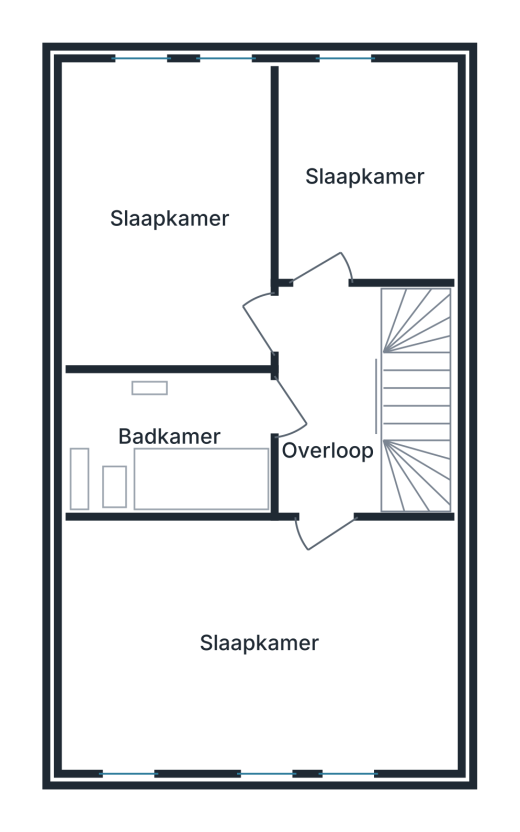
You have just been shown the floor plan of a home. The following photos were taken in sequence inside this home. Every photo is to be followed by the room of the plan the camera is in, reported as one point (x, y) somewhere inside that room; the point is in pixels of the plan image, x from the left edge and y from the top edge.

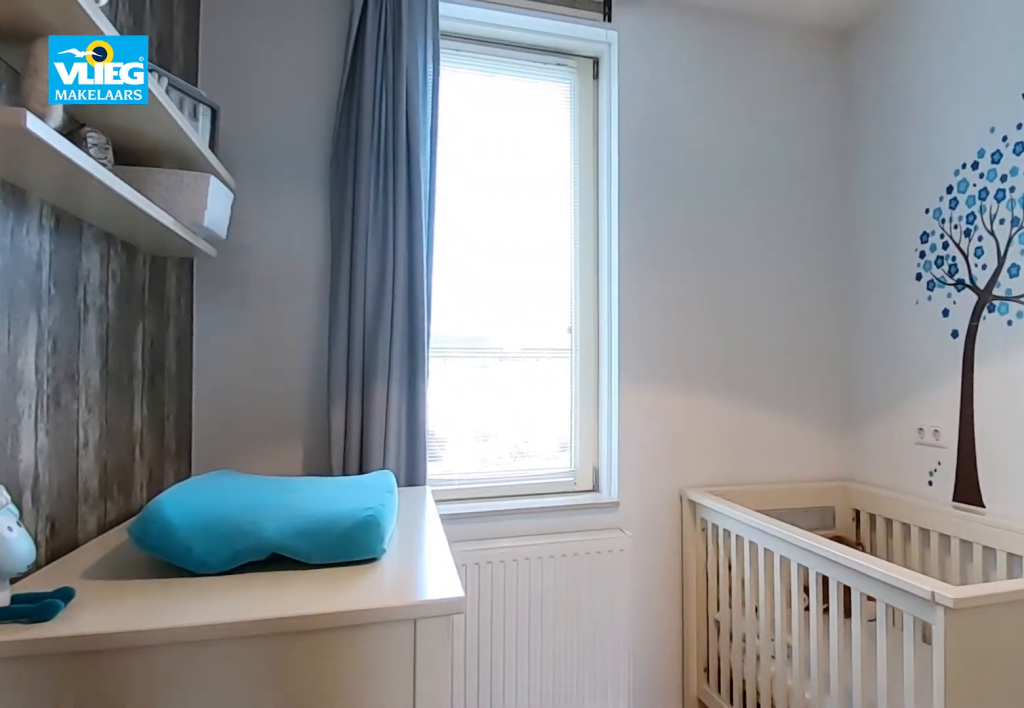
(374, 138)
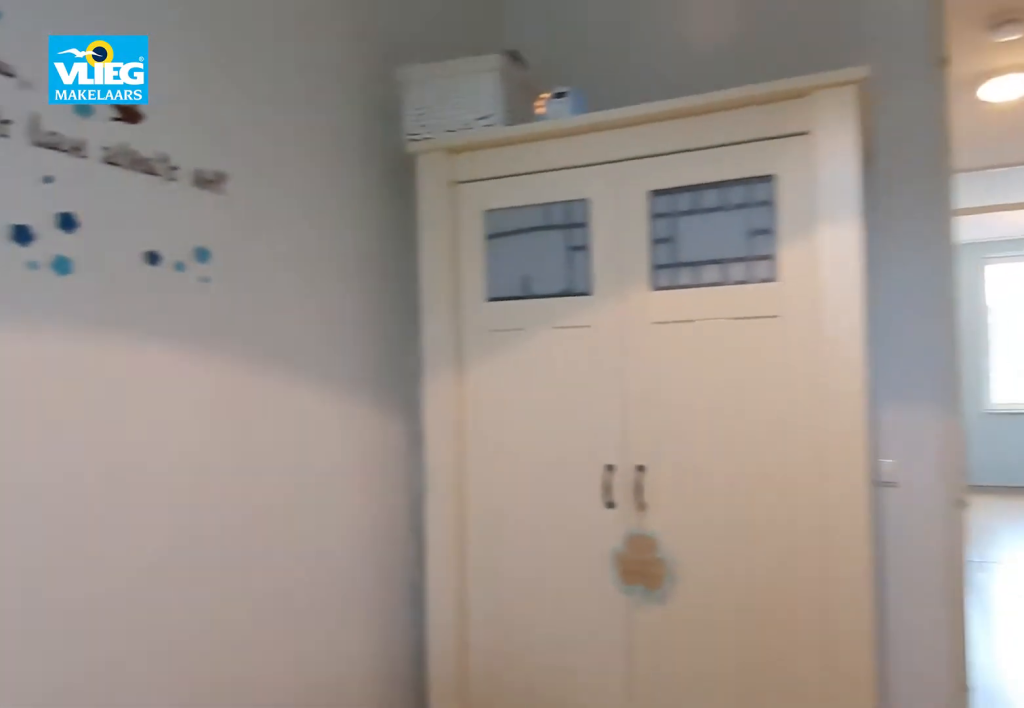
(374, 138)
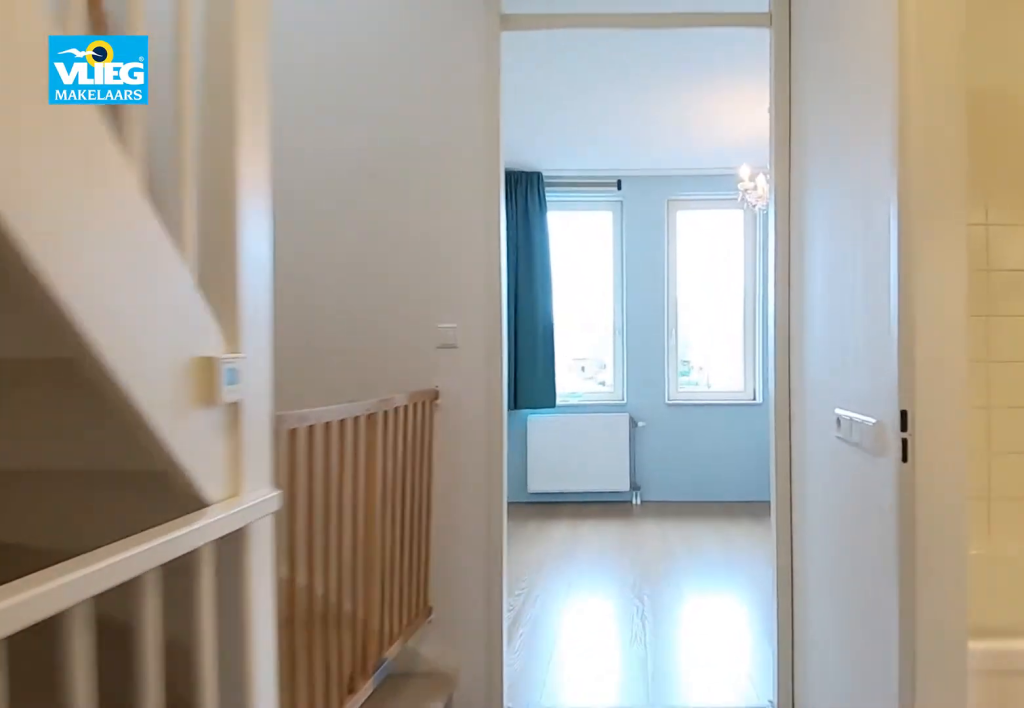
(345, 400)
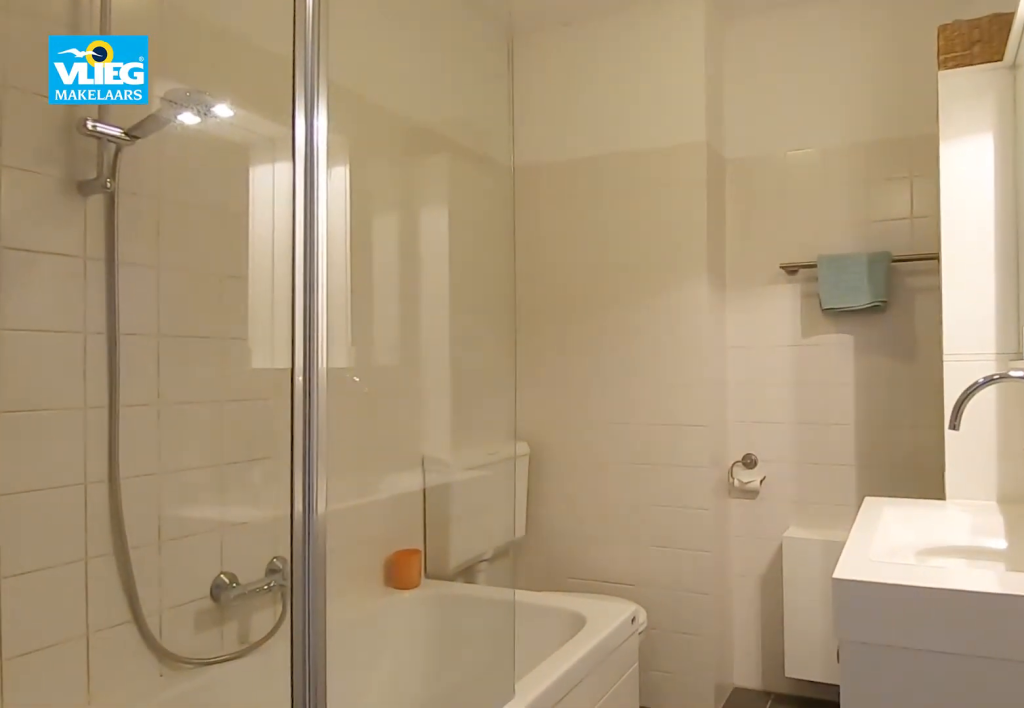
(171, 444)
